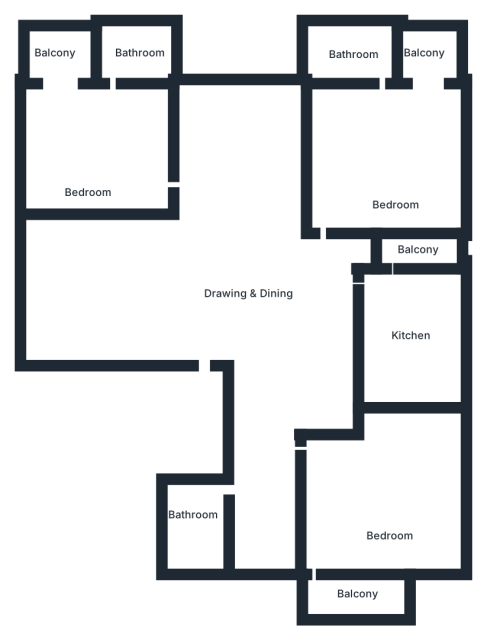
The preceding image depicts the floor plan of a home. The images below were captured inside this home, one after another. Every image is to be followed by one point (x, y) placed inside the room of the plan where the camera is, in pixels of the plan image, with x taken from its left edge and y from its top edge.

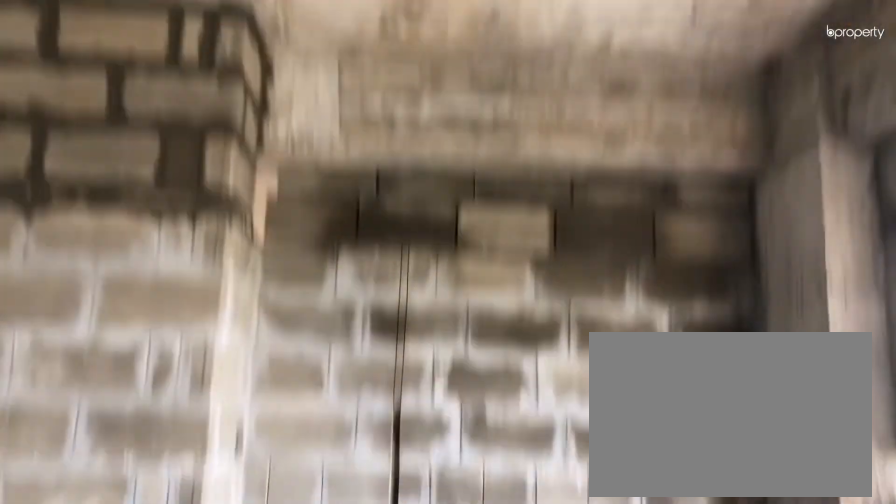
(394, 521)
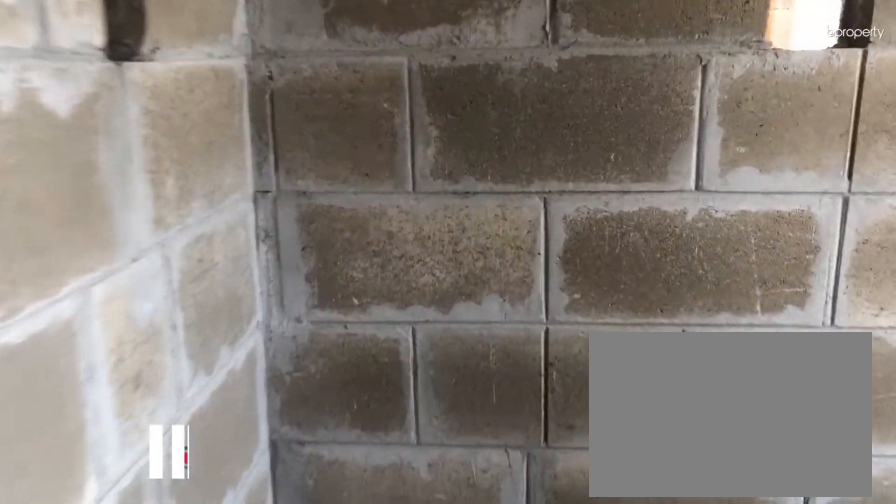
(430, 247)
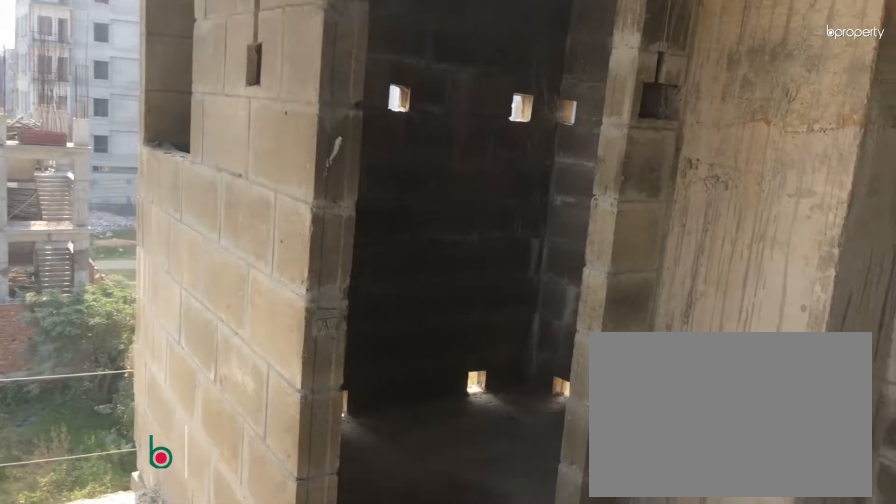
(88, 145)
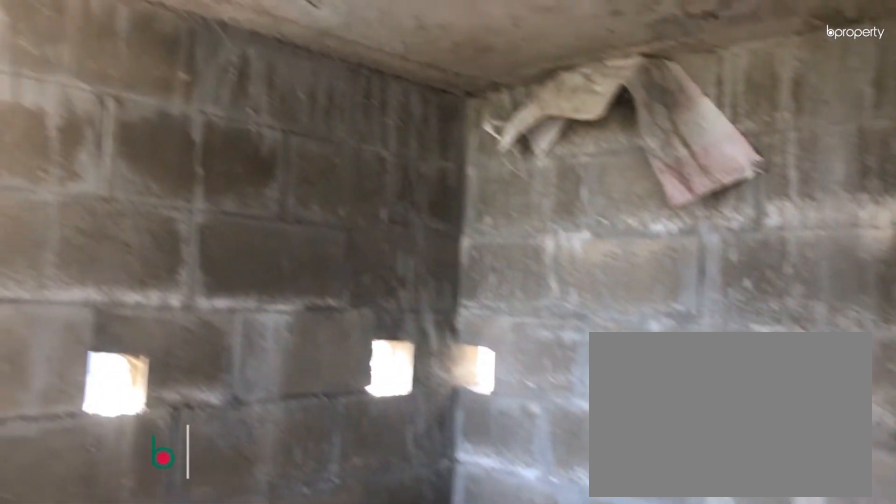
(134, 58)
